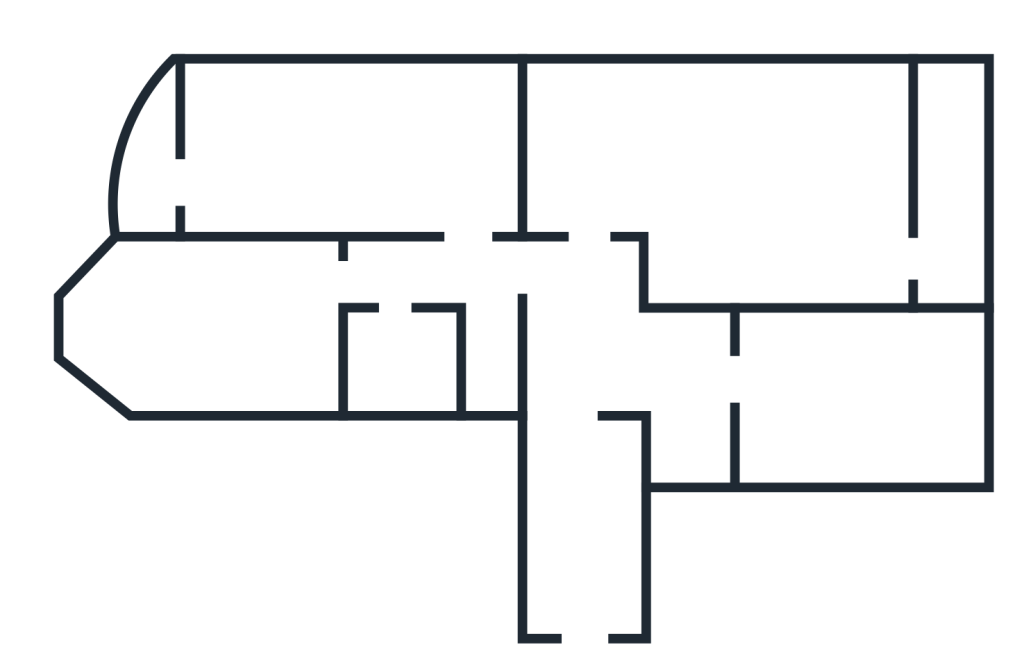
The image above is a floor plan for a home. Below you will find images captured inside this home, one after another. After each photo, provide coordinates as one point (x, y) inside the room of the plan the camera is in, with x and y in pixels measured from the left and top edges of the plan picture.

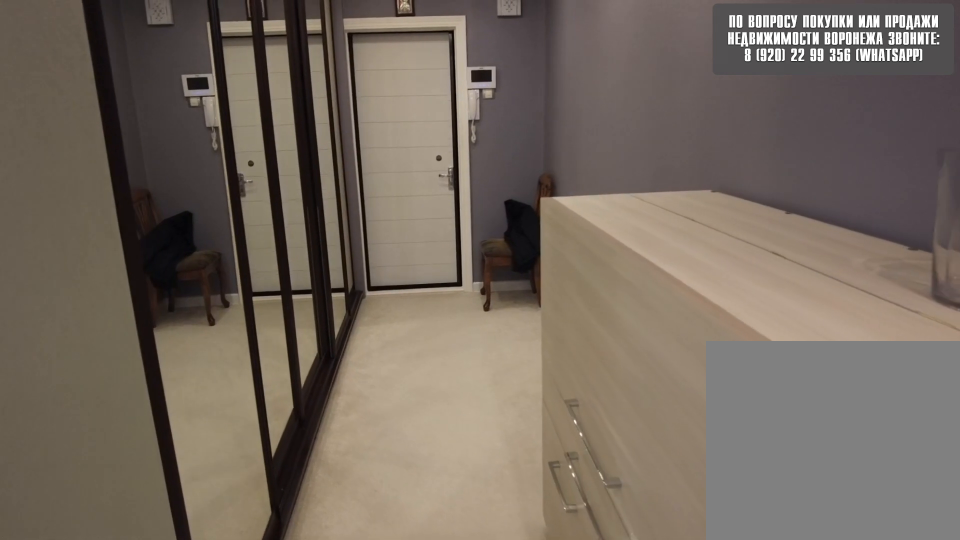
(591, 607)
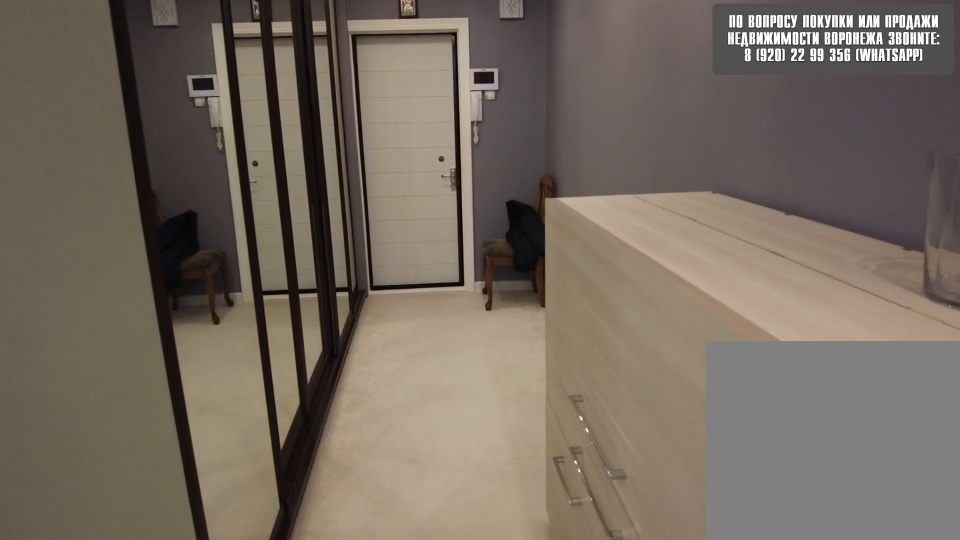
(591, 607)
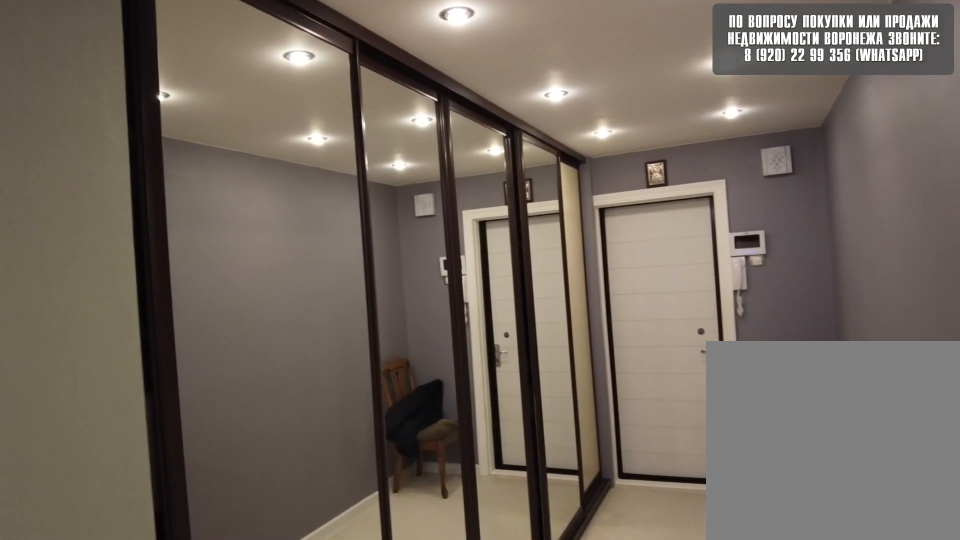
(590, 374)
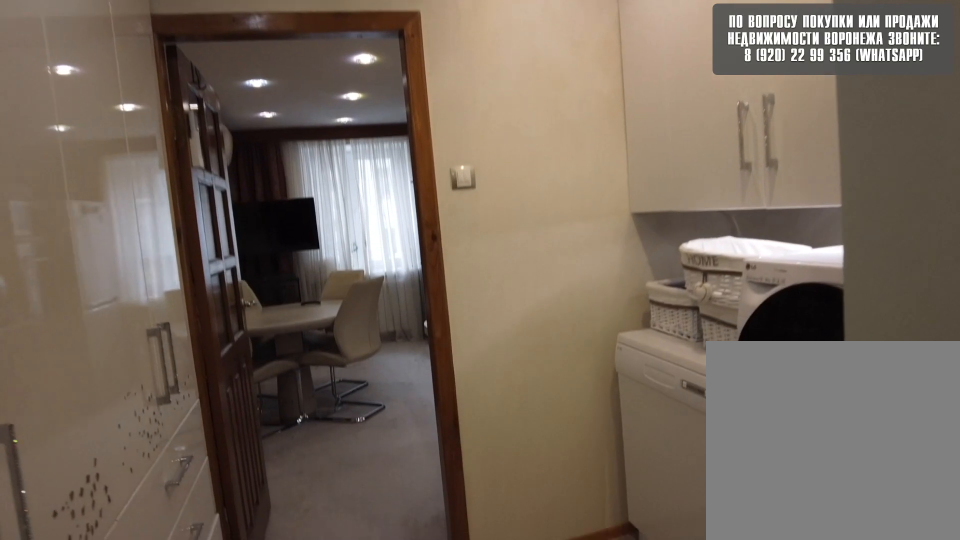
(700, 382)
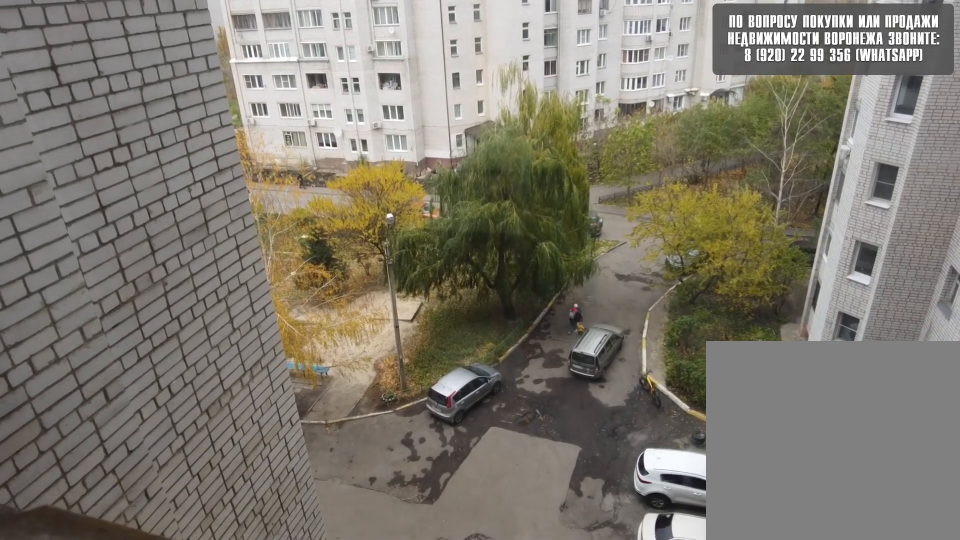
(971, 249)
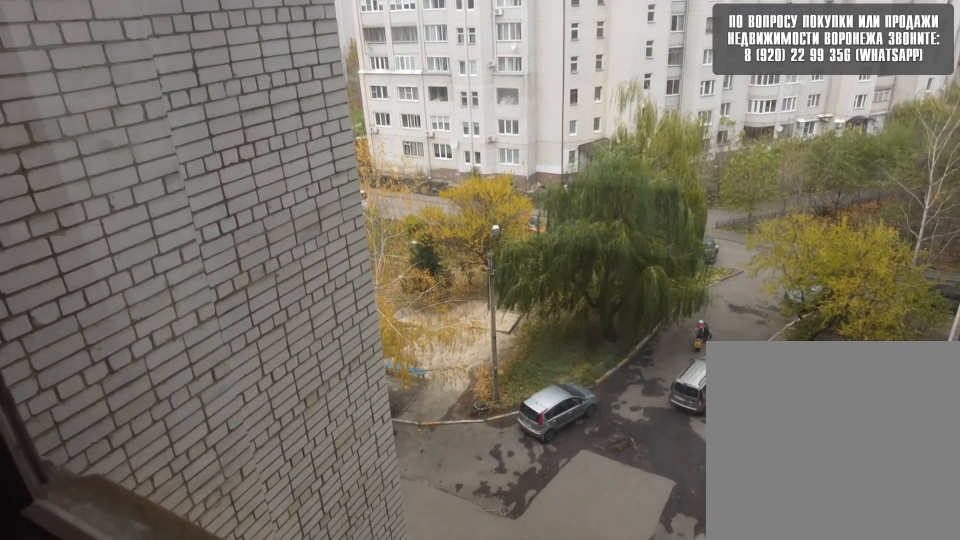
(971, 249)
